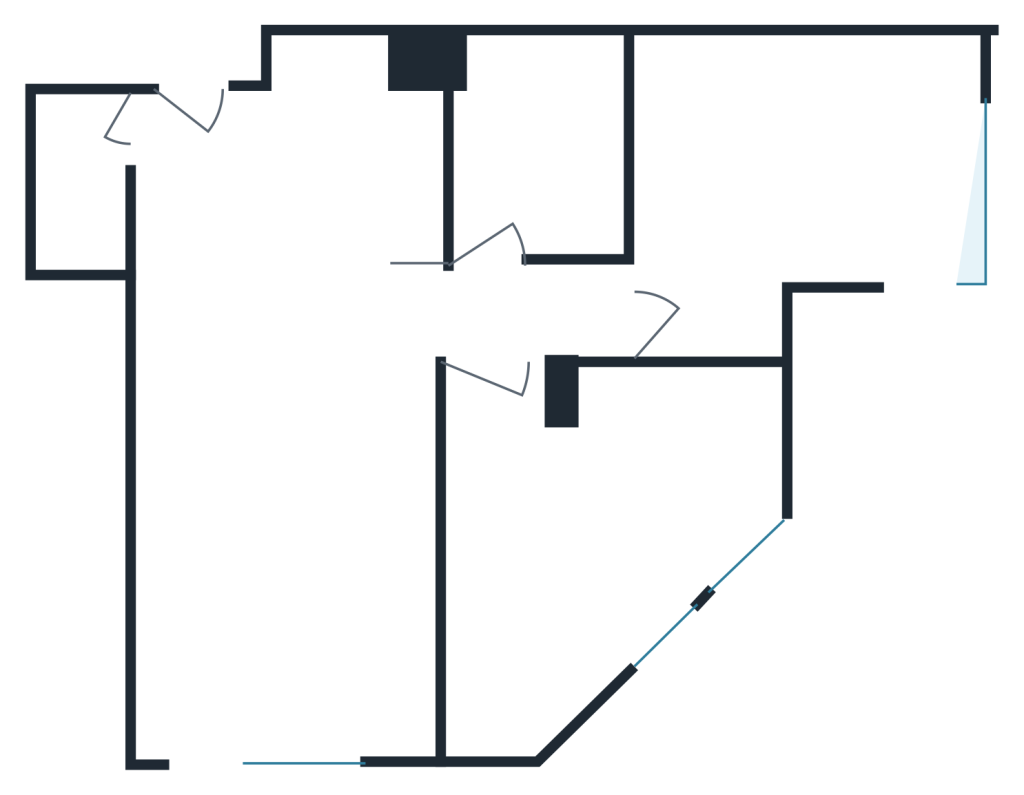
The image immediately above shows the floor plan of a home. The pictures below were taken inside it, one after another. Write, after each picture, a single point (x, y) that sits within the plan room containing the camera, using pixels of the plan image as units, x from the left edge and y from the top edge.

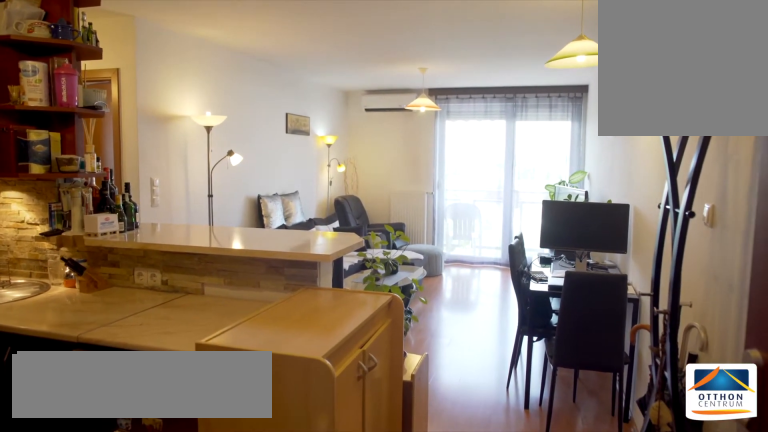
(190, 144)
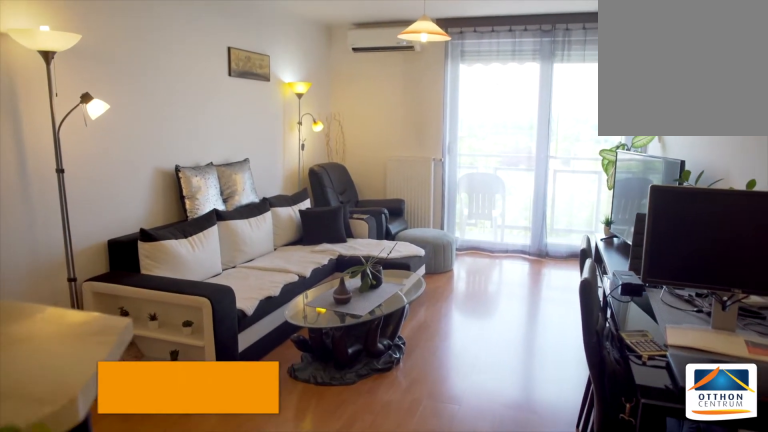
(282, 539)
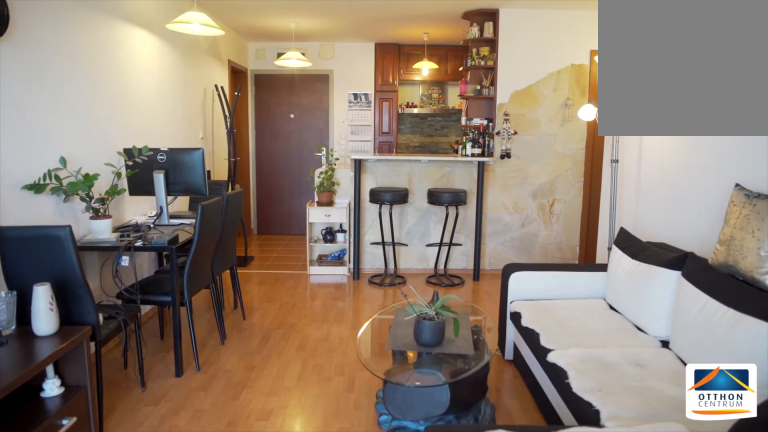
(281, 540)
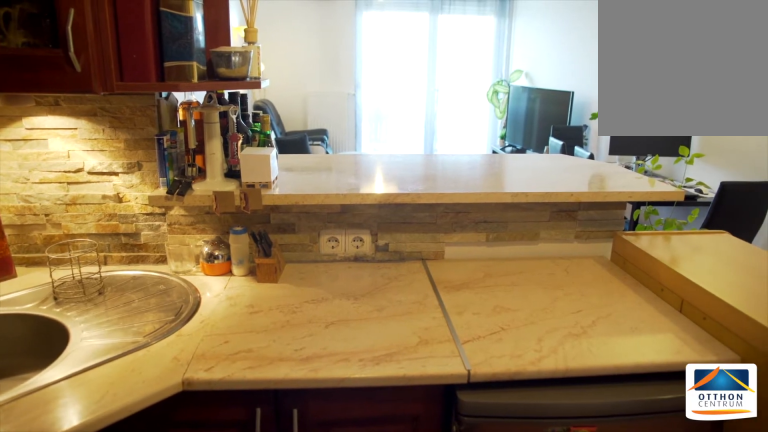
(281, 220)
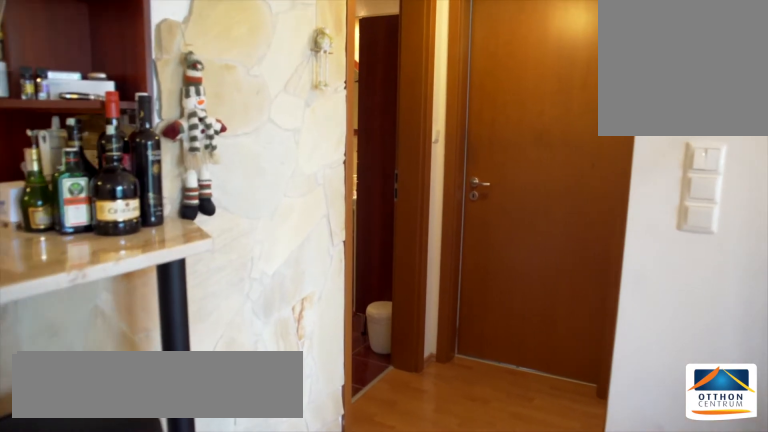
(431, 324)
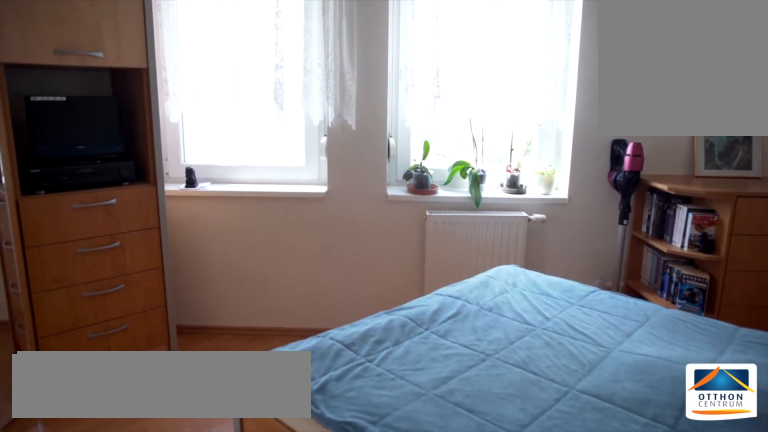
(602, 539)
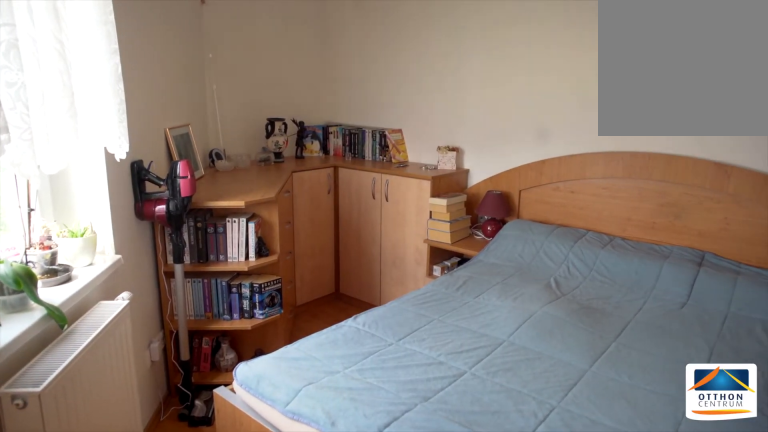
(602, 539)
